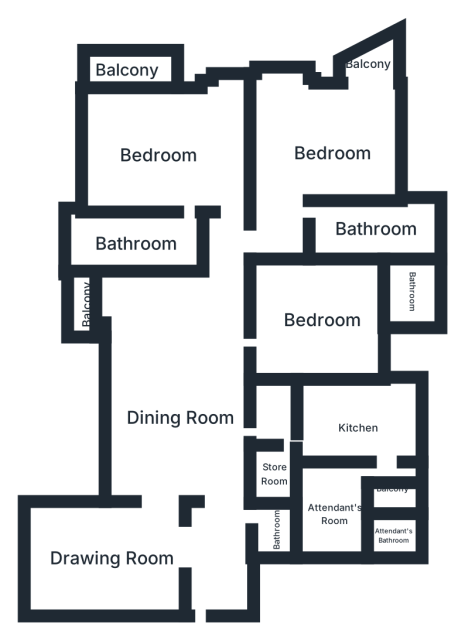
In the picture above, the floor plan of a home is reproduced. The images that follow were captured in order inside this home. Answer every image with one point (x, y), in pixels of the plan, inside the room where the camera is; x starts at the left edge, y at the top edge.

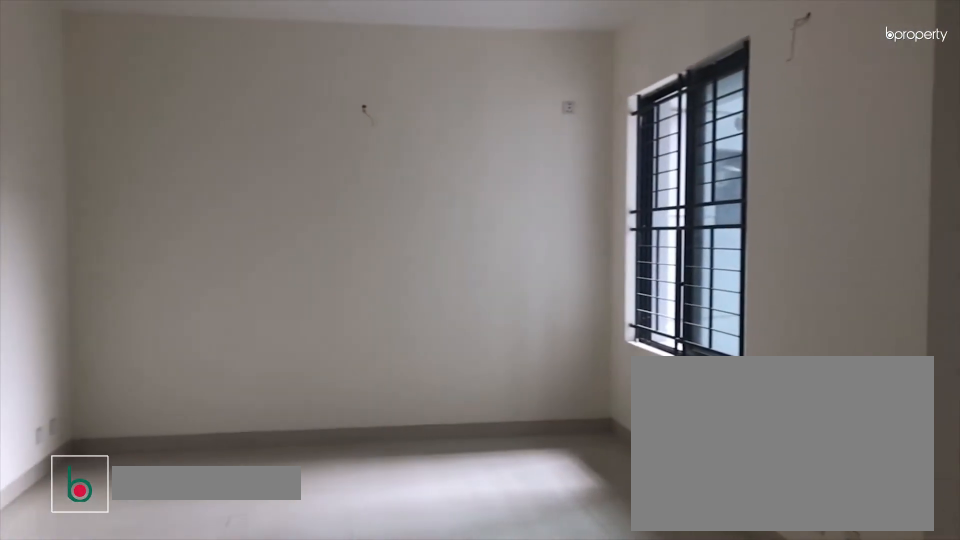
(117, 555)
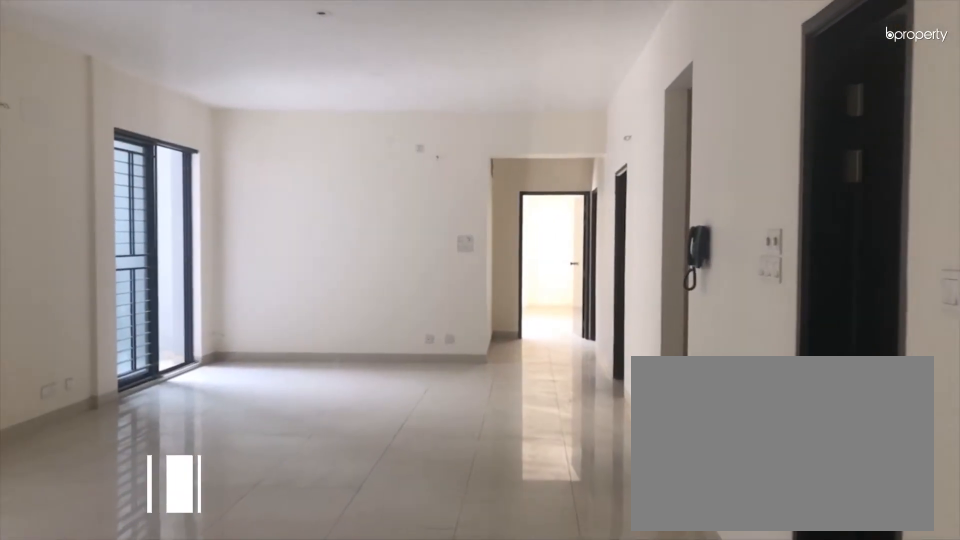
(182, 420)
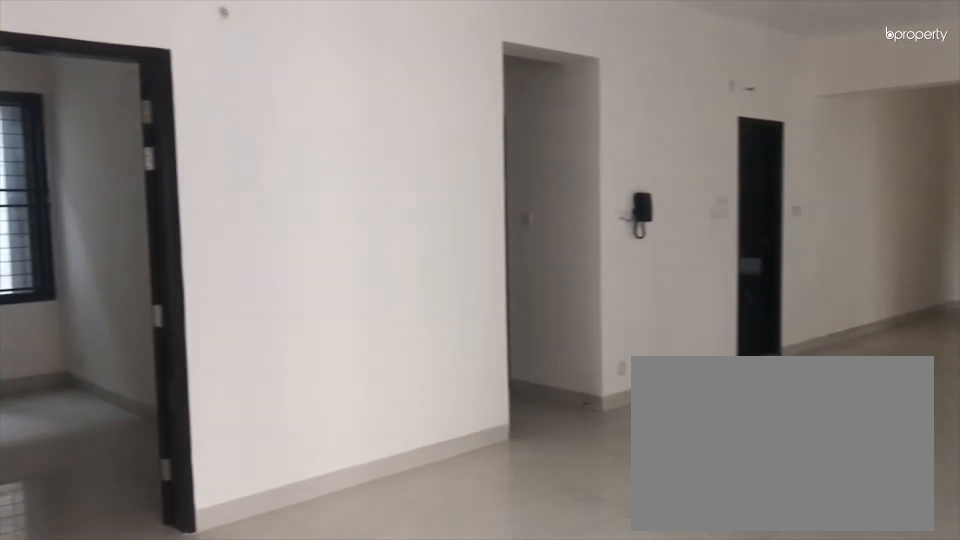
(182, 421)
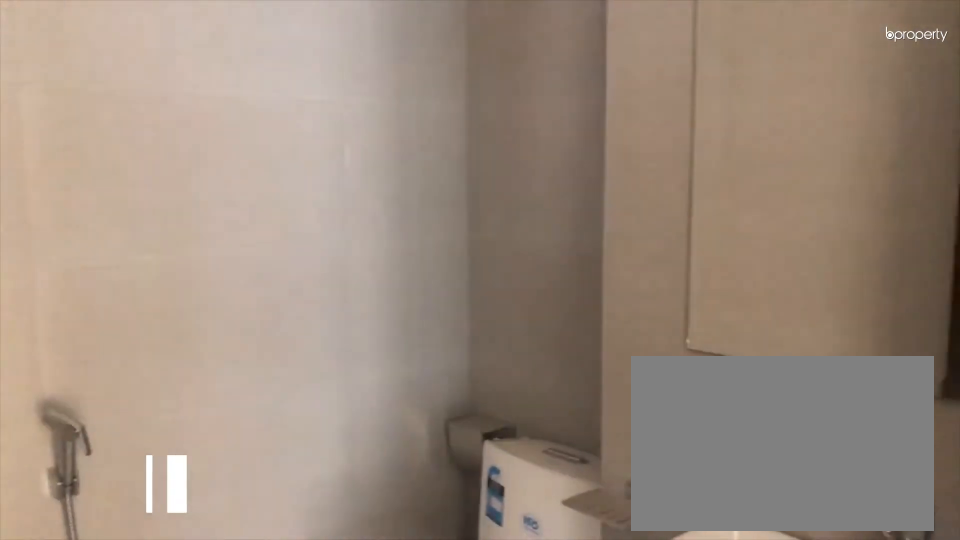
(277, 528)
